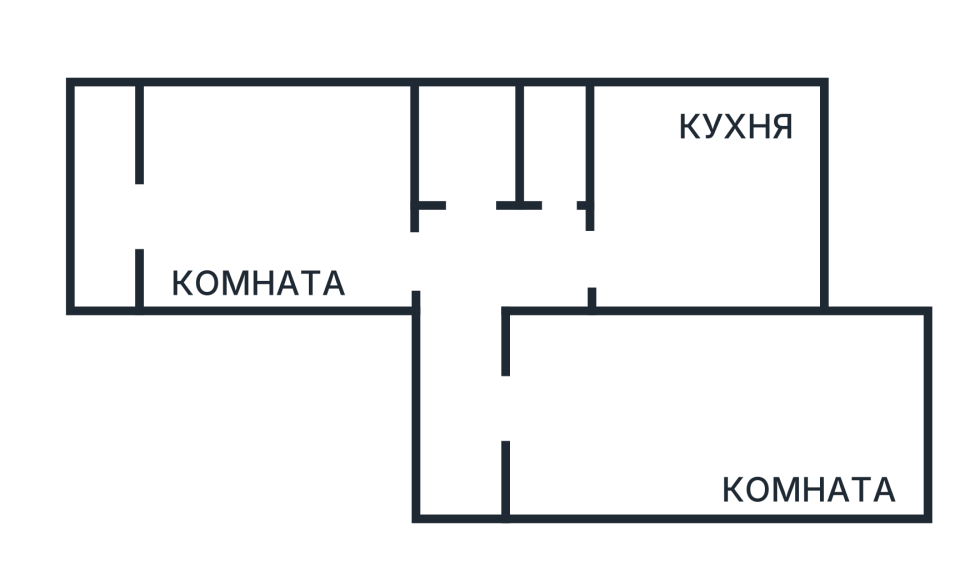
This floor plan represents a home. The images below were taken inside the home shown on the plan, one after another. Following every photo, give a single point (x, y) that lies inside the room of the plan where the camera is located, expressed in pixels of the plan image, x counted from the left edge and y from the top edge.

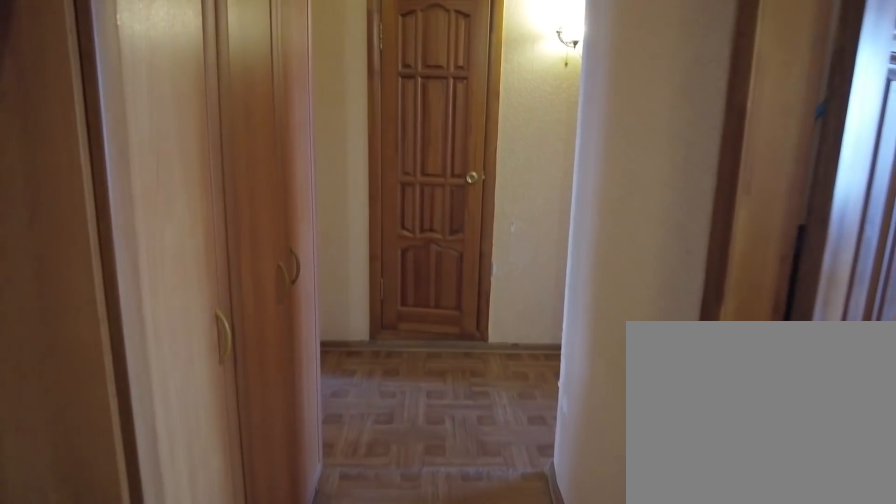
(473, 476)
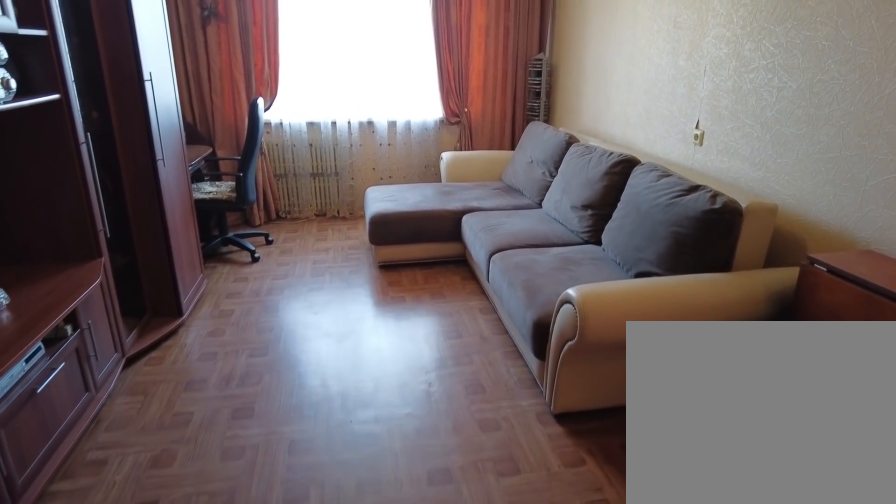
(627, 451)
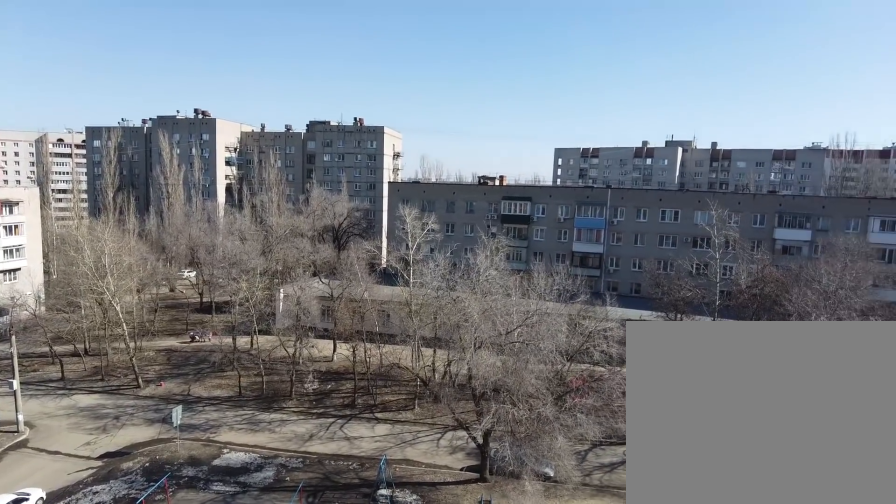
(627, 451)
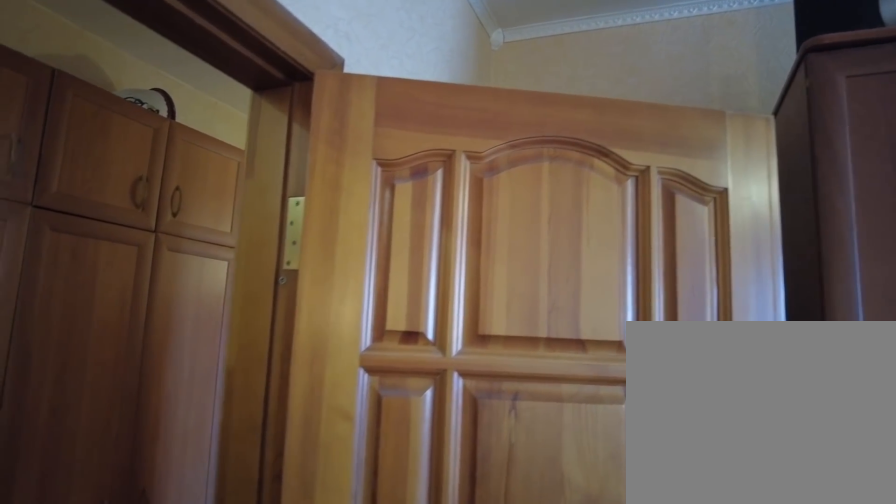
(512, 426)
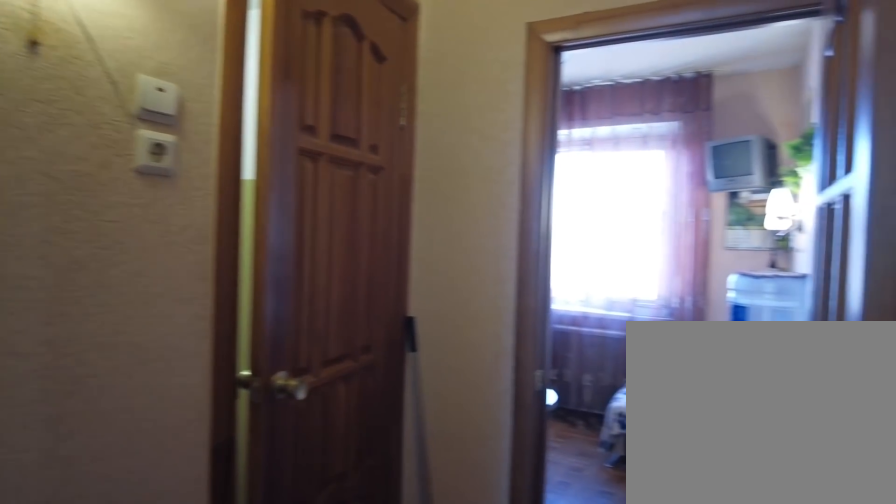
(471, 338)
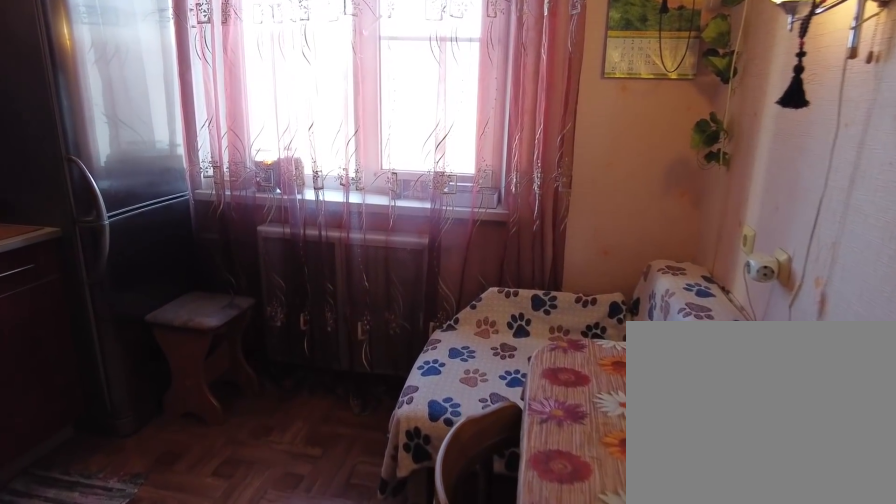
(646, 263)
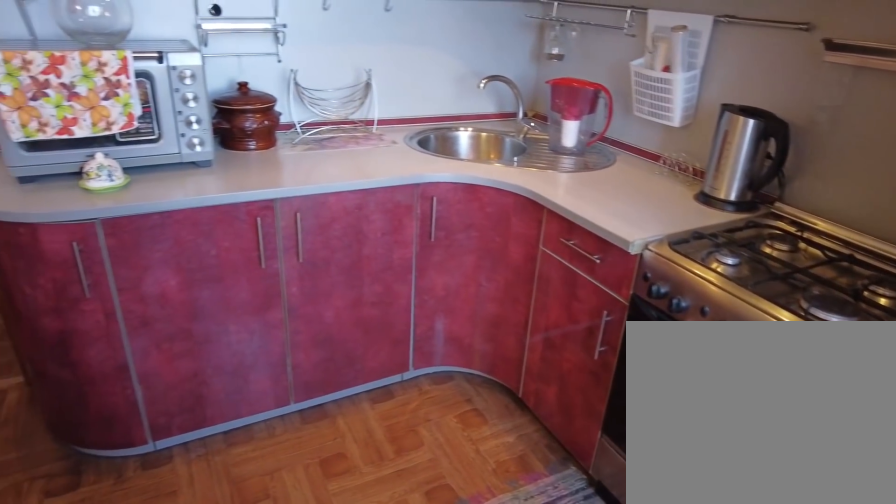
(646, 263)
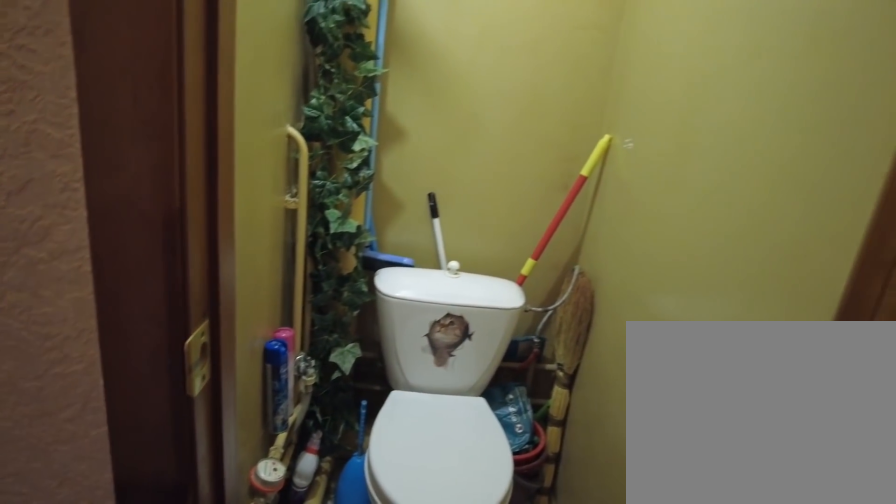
(558, 260)
